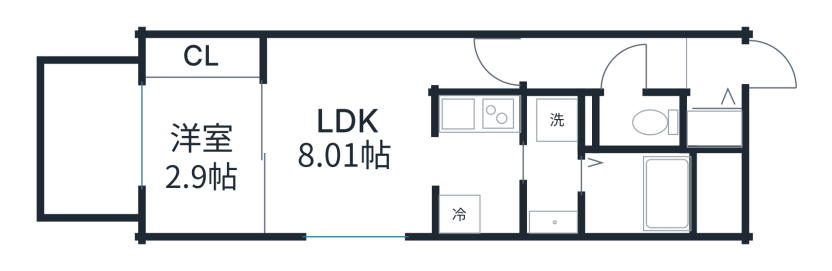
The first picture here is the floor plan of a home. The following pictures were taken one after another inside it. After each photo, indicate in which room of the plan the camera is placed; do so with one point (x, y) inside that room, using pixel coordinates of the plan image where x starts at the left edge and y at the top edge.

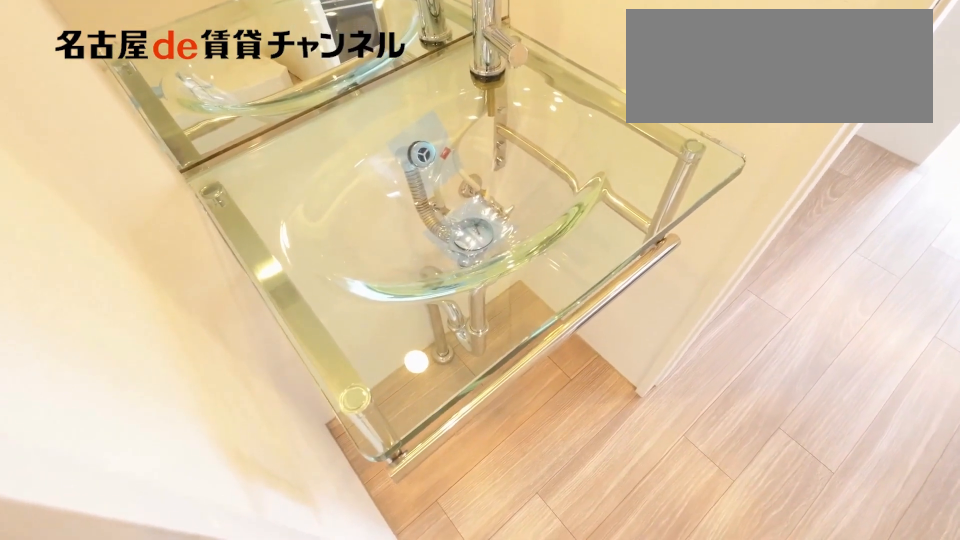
(554, 215)
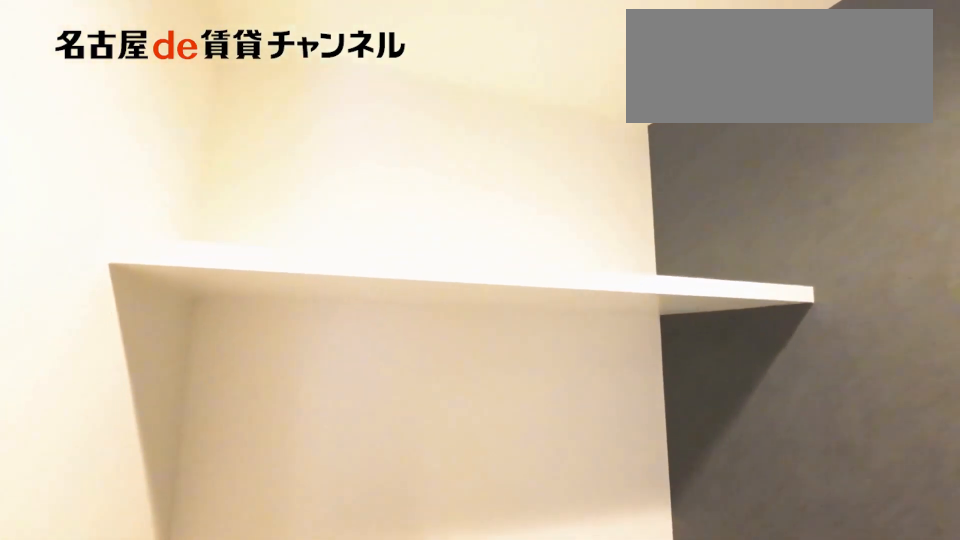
(634, 125)
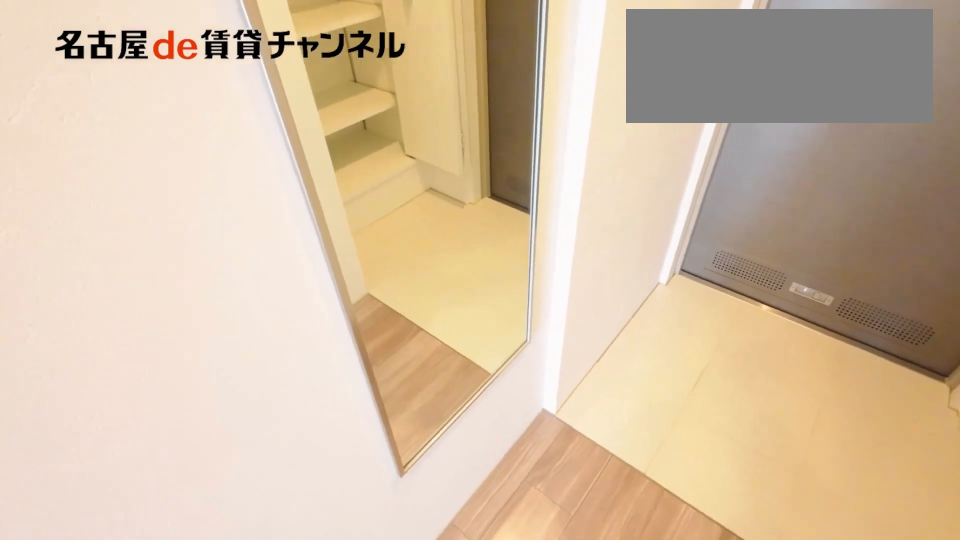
(717, 91)
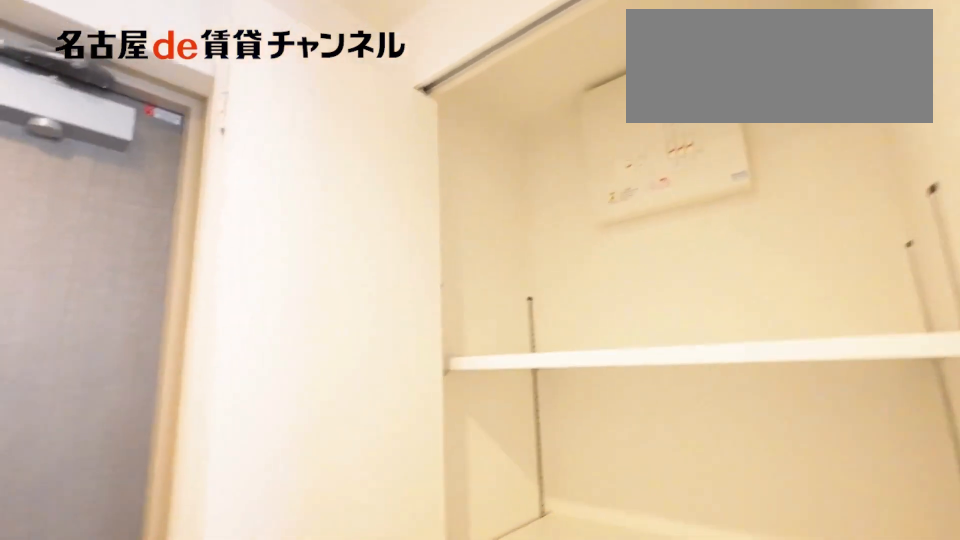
(717, 91)
